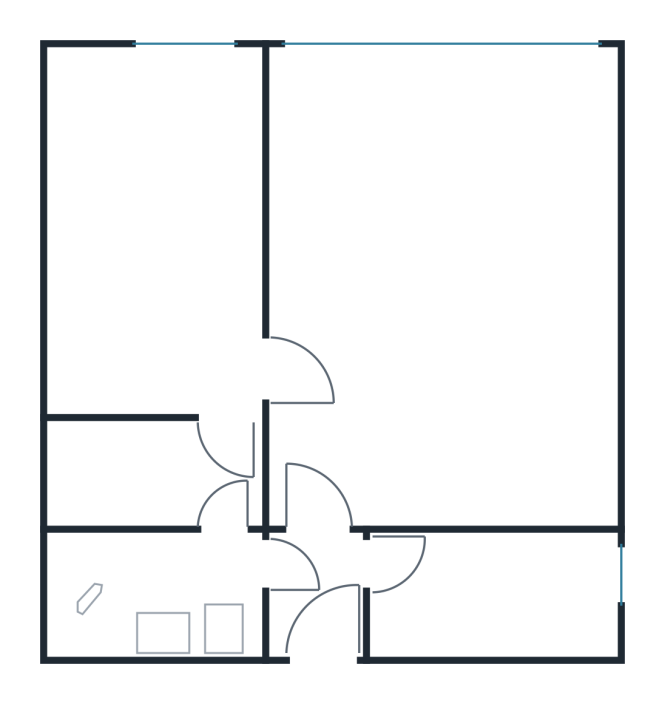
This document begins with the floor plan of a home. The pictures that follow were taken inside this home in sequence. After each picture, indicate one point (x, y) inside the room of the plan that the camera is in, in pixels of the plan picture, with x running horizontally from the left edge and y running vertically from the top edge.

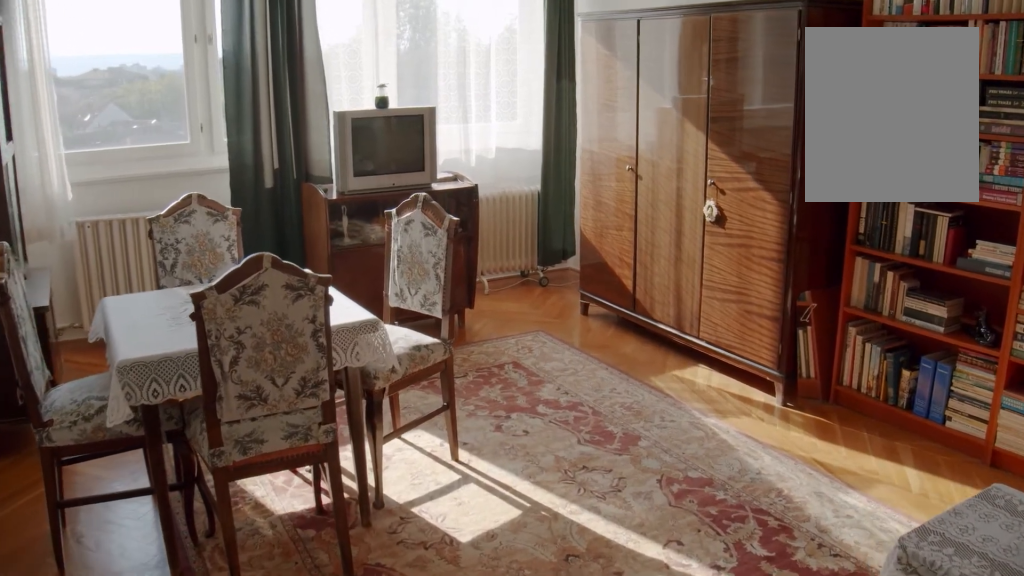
(420, 300)
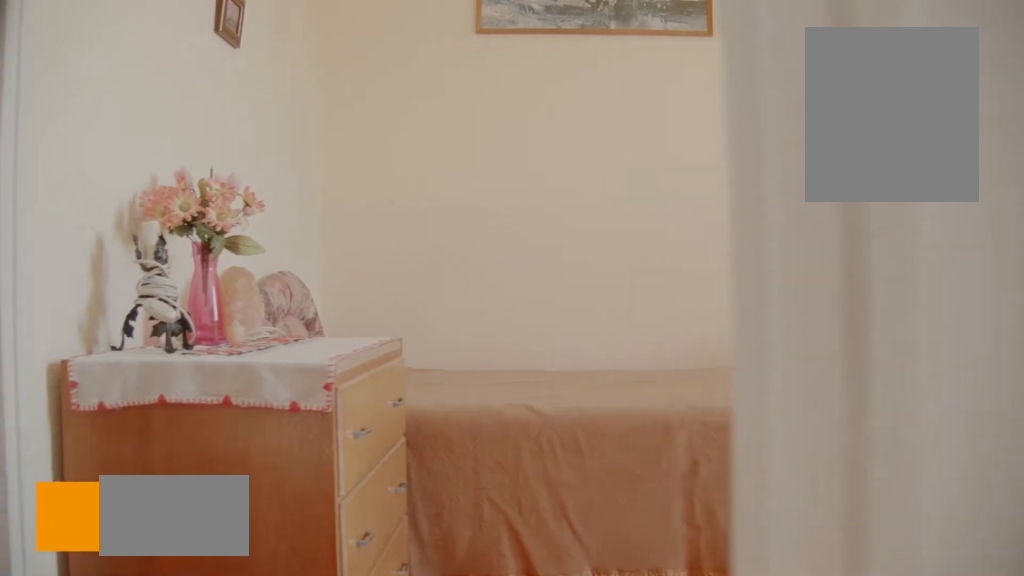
(187, 334)
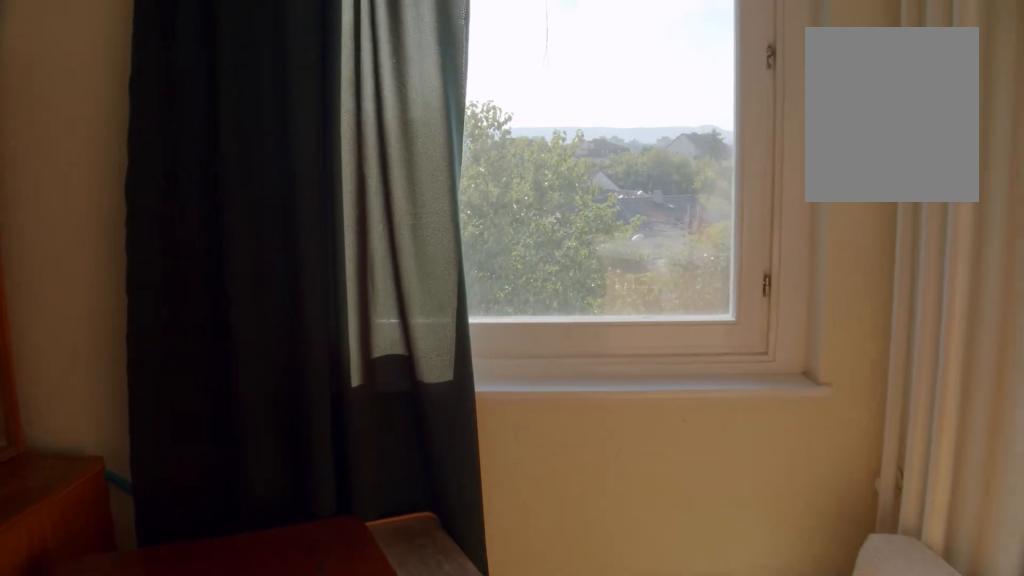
(186, 334)
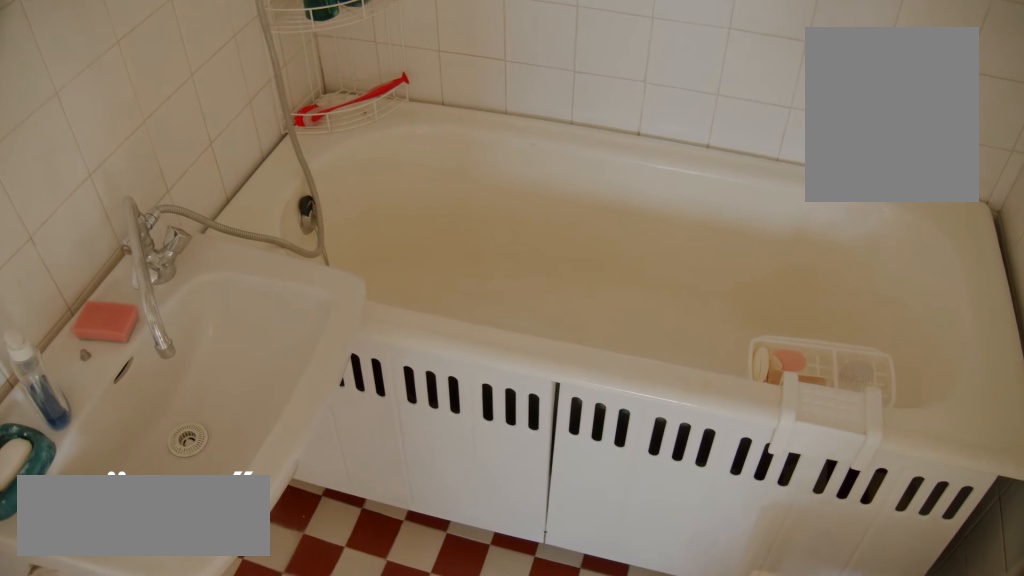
(147, 591)
